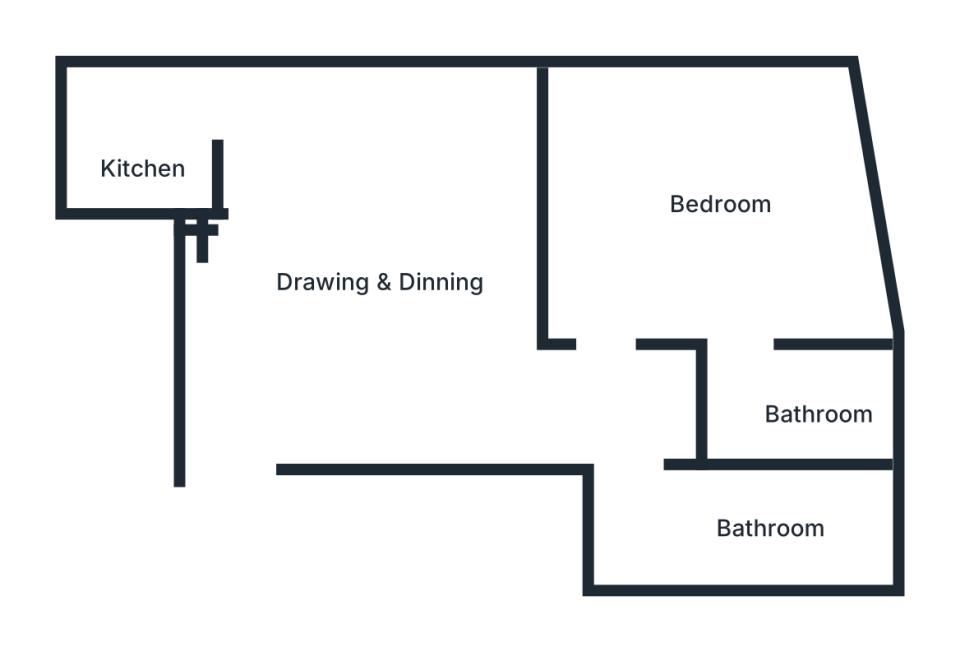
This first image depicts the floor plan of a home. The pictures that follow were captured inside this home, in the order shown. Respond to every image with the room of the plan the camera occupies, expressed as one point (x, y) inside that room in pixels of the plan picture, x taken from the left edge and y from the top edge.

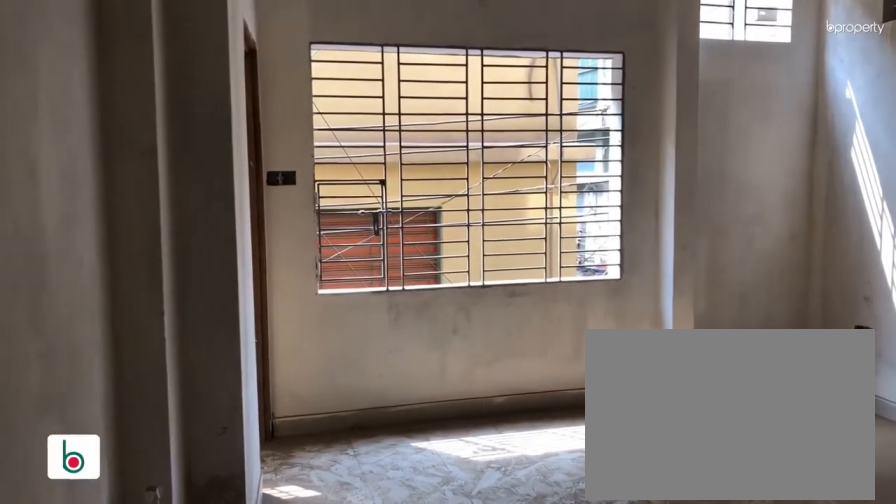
(301, 354)
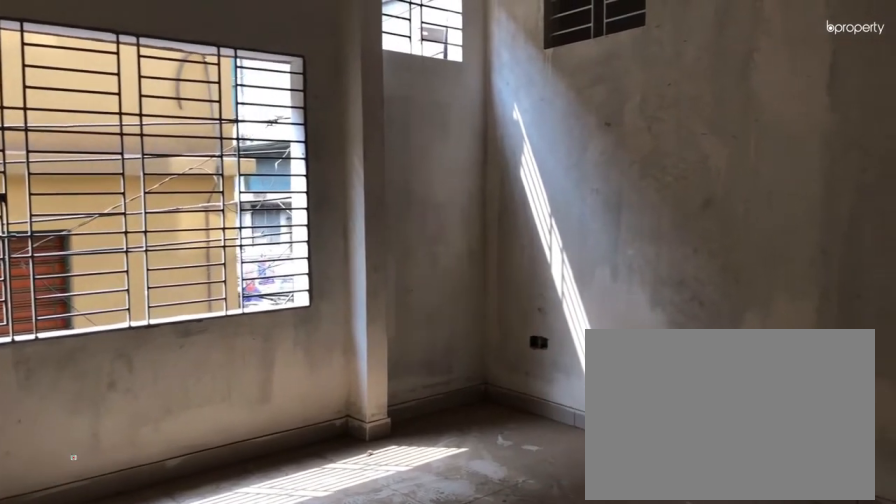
(363, 272)
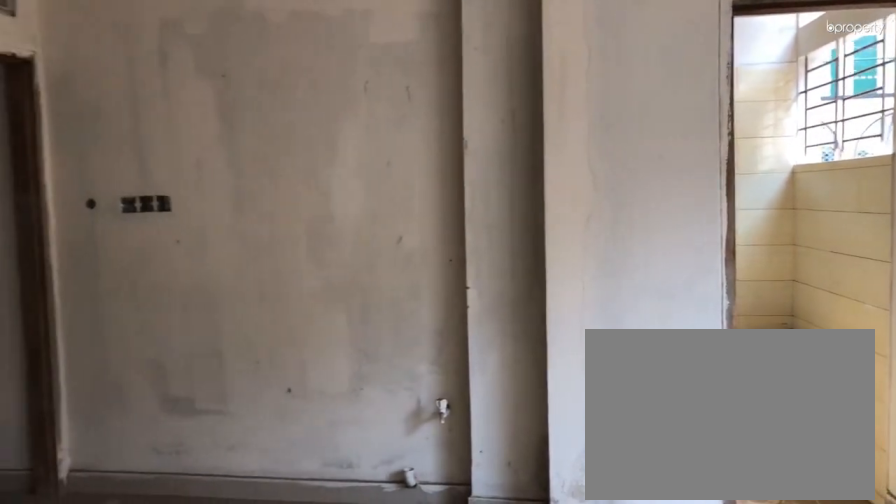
(363, 272)
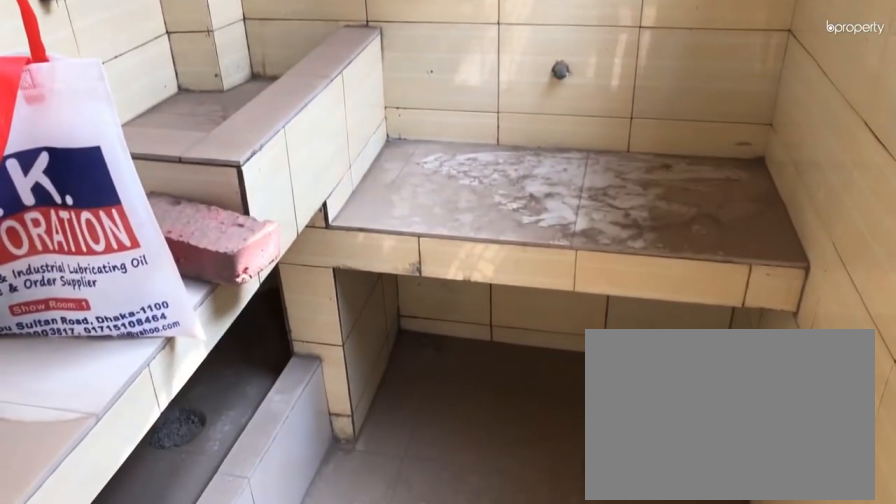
(146, 136)
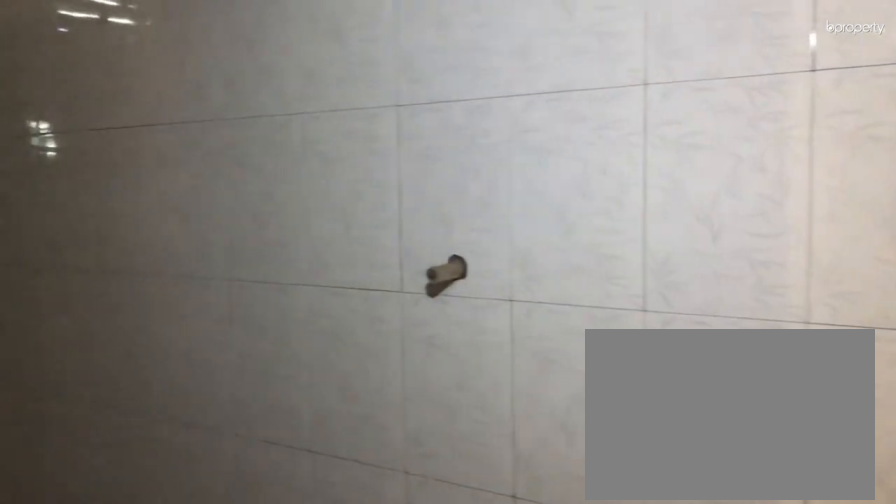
(746, 524)
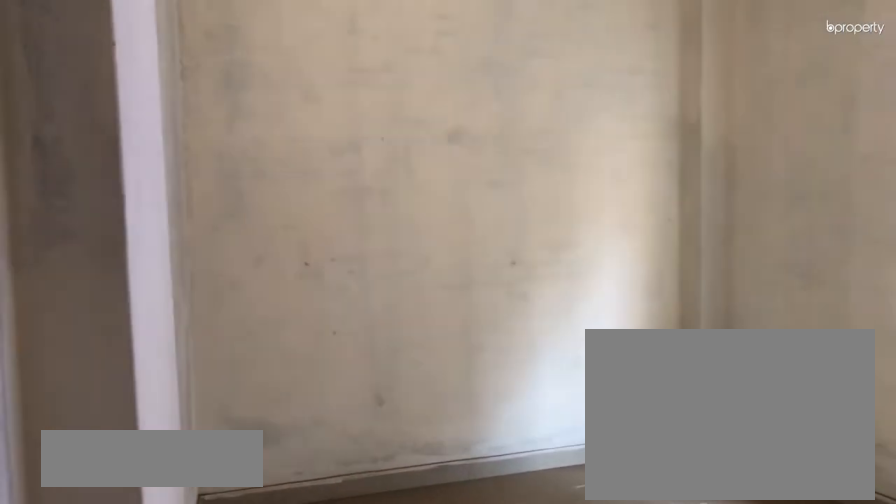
(733, 186)
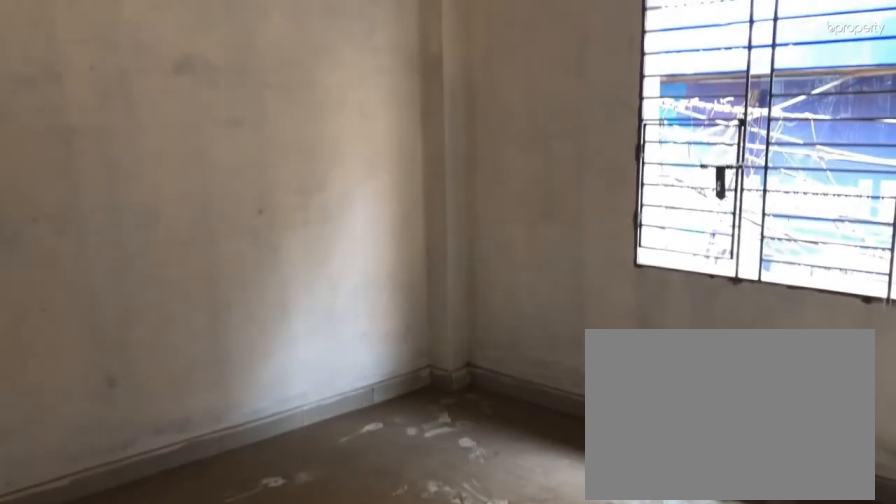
(733, 186)
